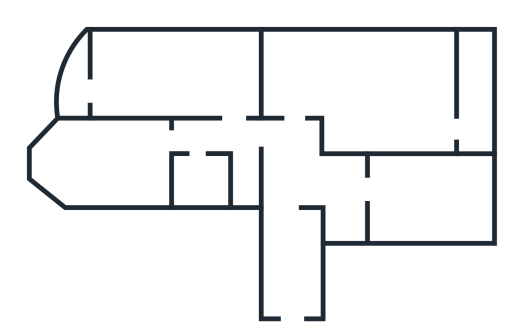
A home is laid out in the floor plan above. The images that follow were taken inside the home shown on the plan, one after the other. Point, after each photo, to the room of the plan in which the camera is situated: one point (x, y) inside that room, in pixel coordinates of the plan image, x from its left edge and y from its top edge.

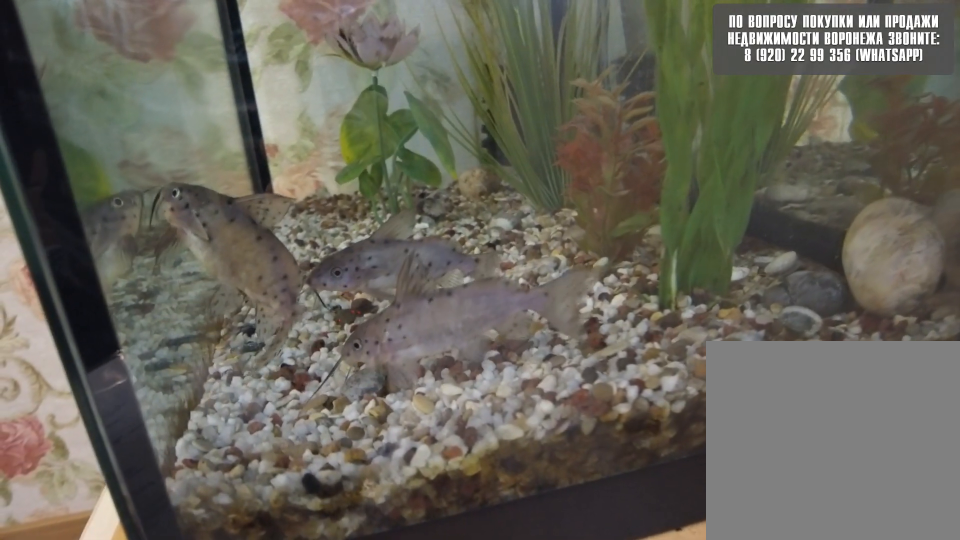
(409, 199)
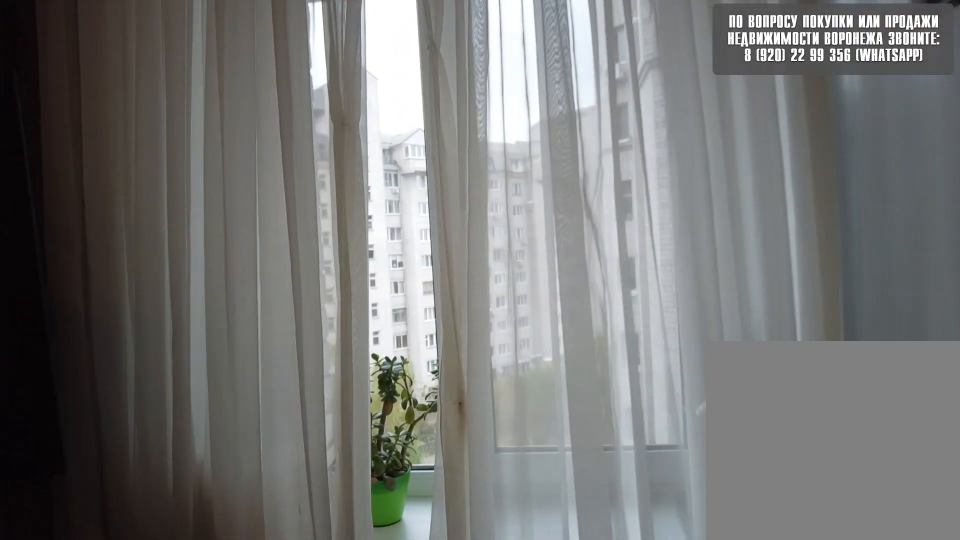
(409, 199)
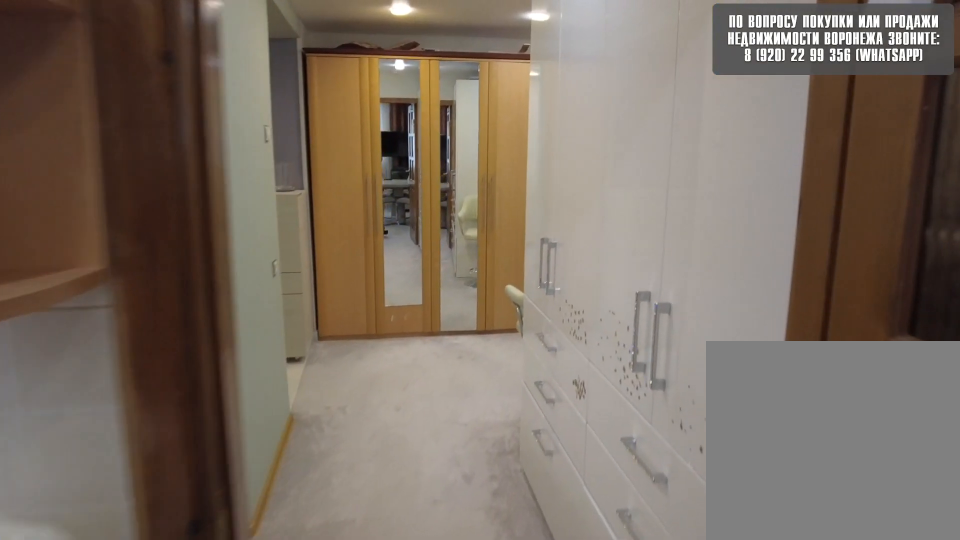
(353, 199)
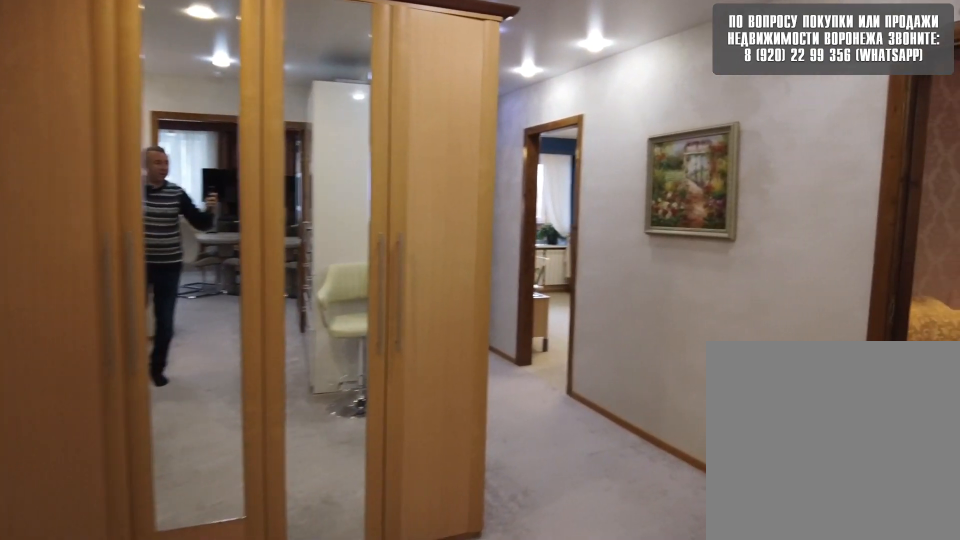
(301, 182)
